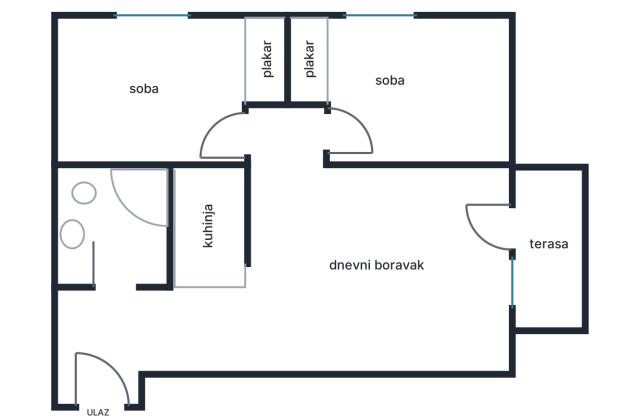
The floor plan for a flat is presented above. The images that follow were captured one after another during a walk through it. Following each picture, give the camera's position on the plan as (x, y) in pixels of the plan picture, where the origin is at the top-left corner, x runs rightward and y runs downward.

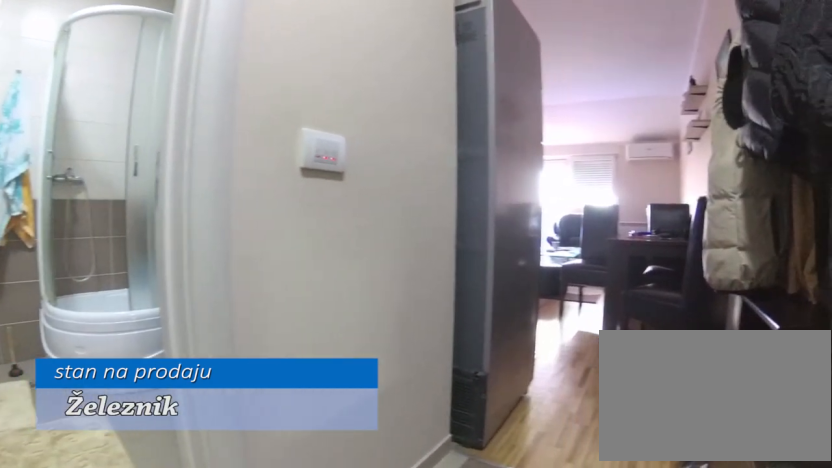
(81, 355)
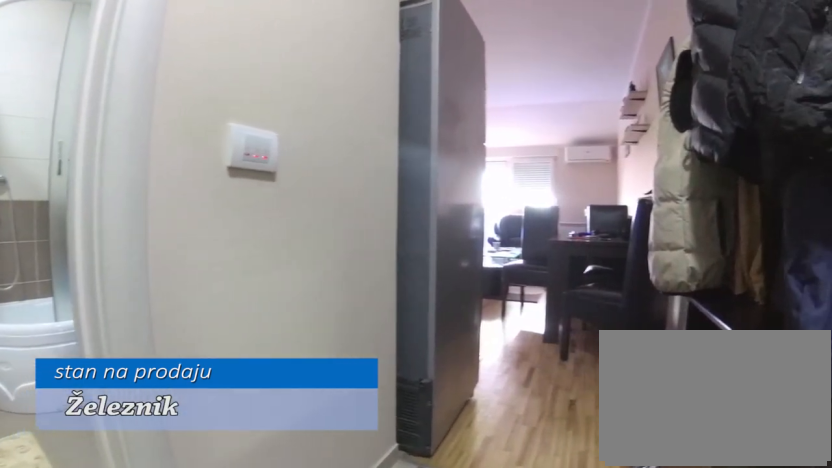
(81, 354)
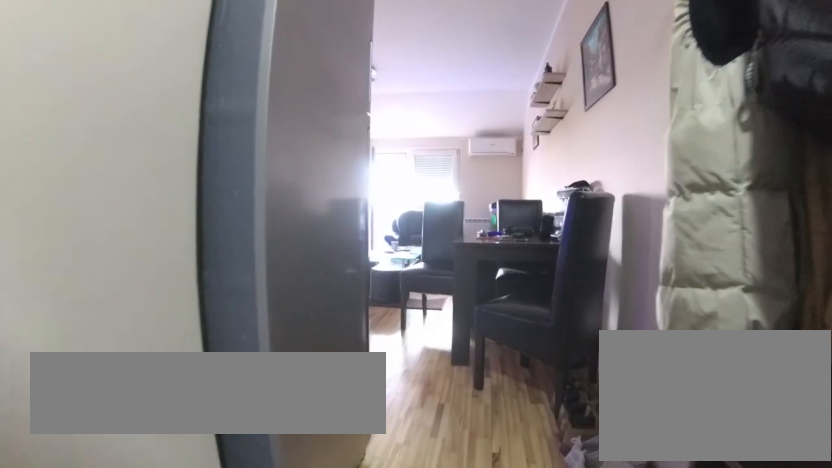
(119, 345)
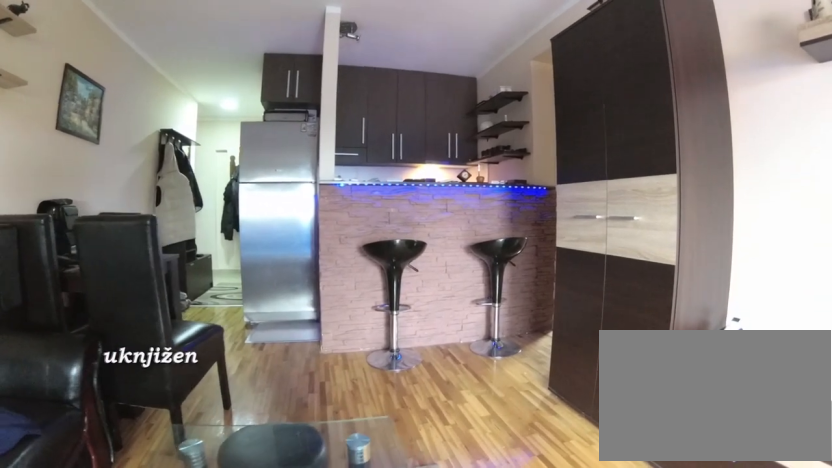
(443, 259)
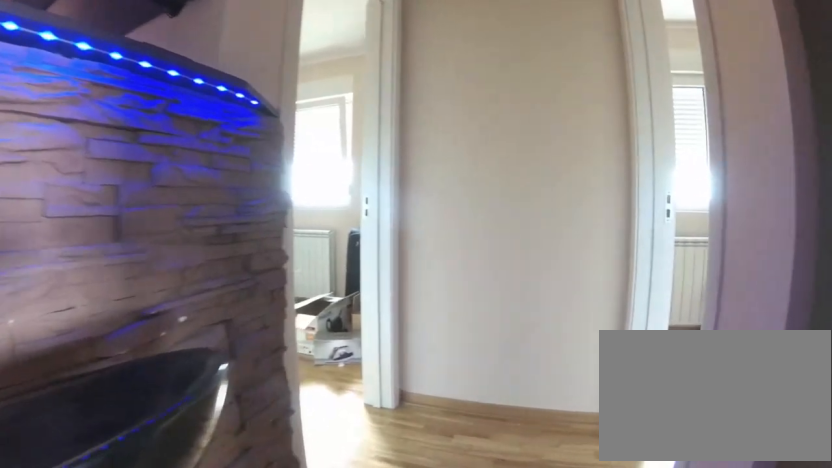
(289, 212)
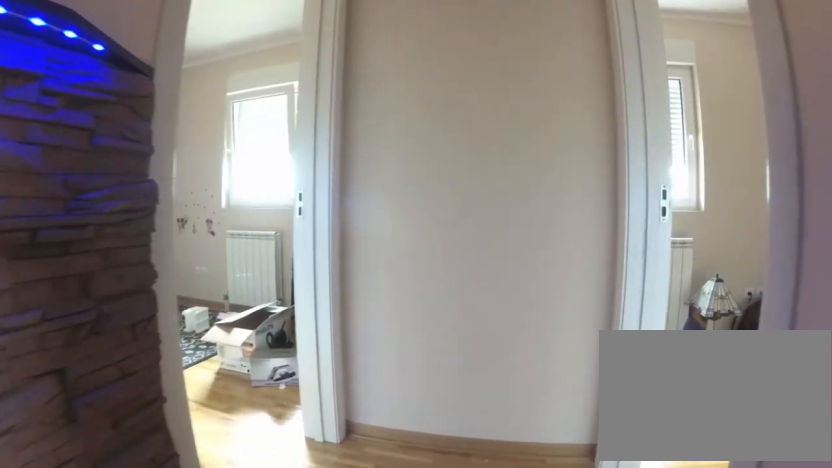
(282, 201)
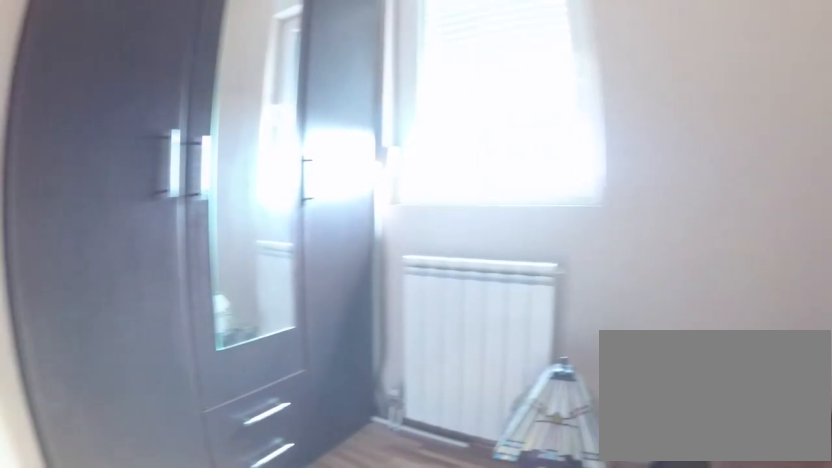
(402, 151)
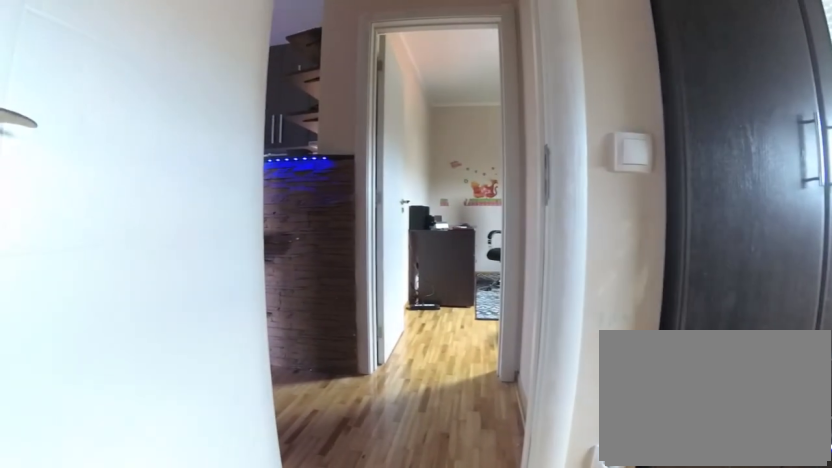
(420, 136)
